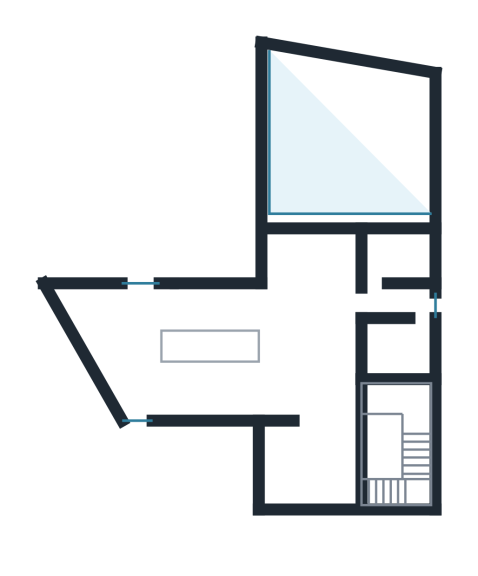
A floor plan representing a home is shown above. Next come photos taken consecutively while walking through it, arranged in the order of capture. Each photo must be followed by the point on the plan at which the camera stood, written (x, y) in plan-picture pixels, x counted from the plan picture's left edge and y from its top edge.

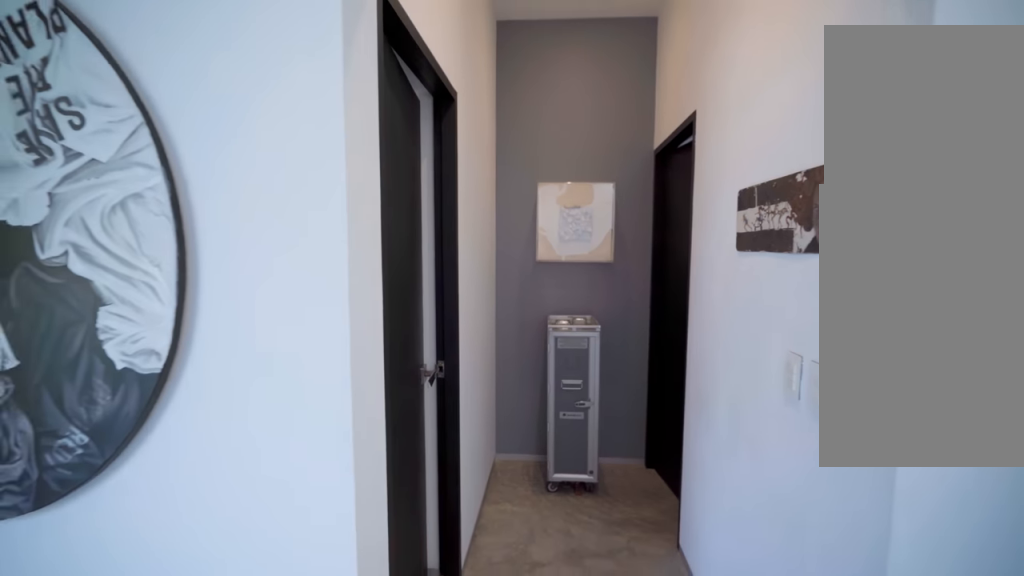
(395, 299)
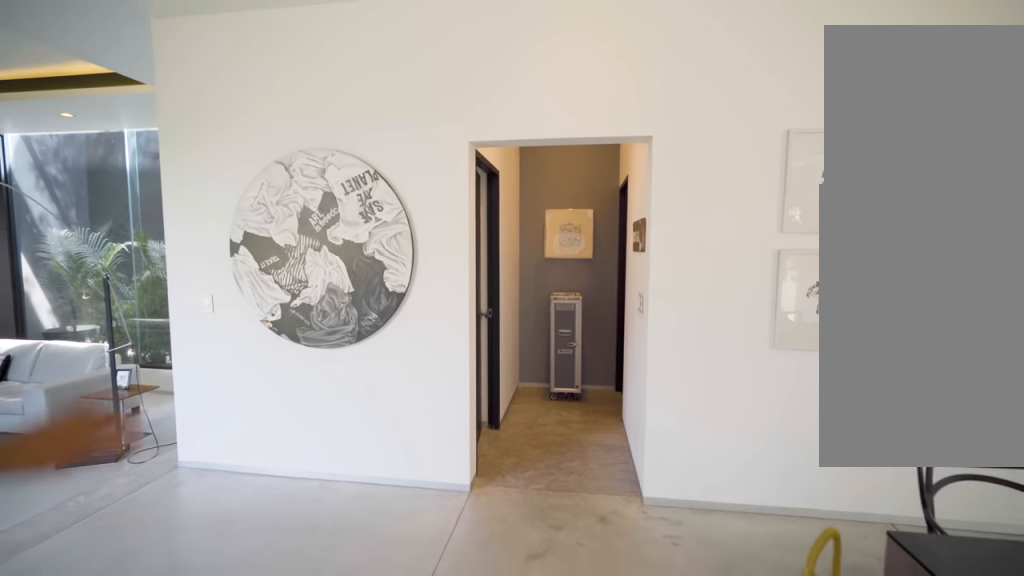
(329, 300)
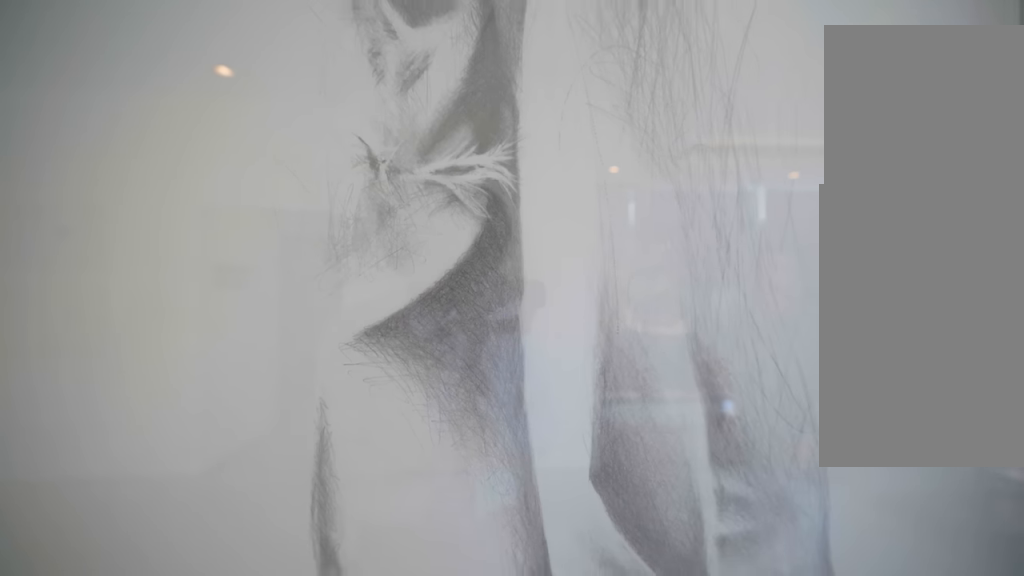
(303, 266)
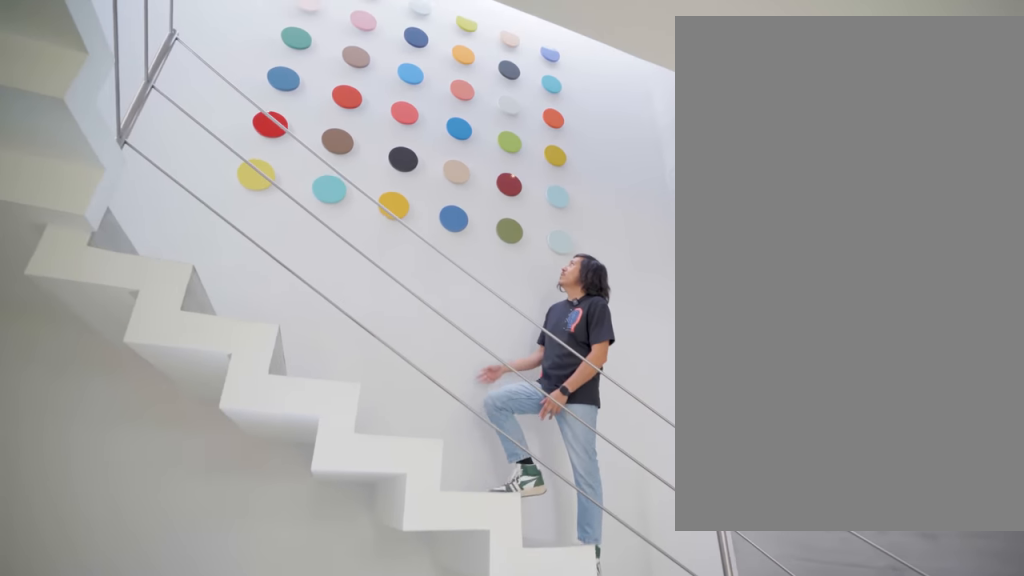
(339, 435)
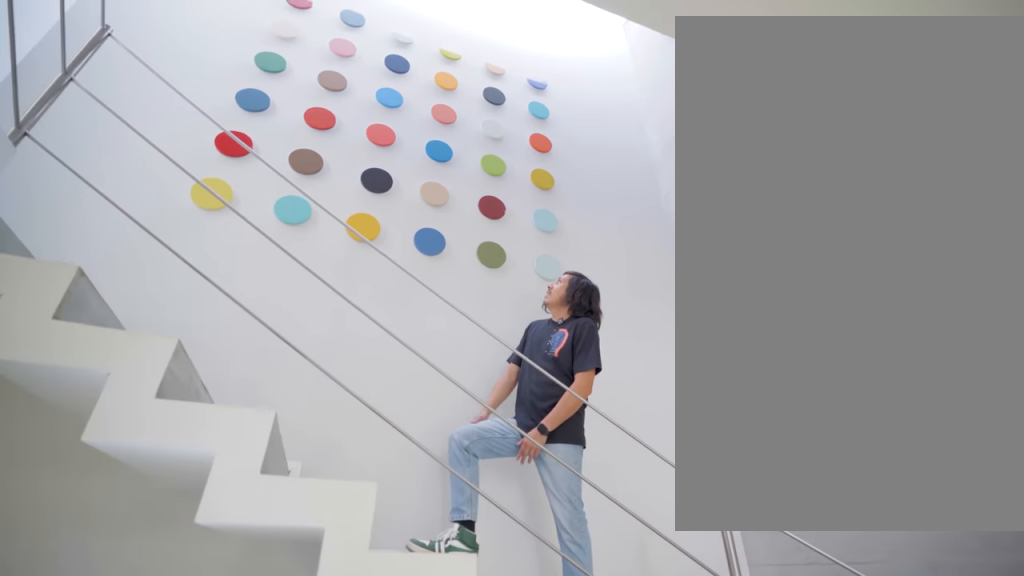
(338, 438)
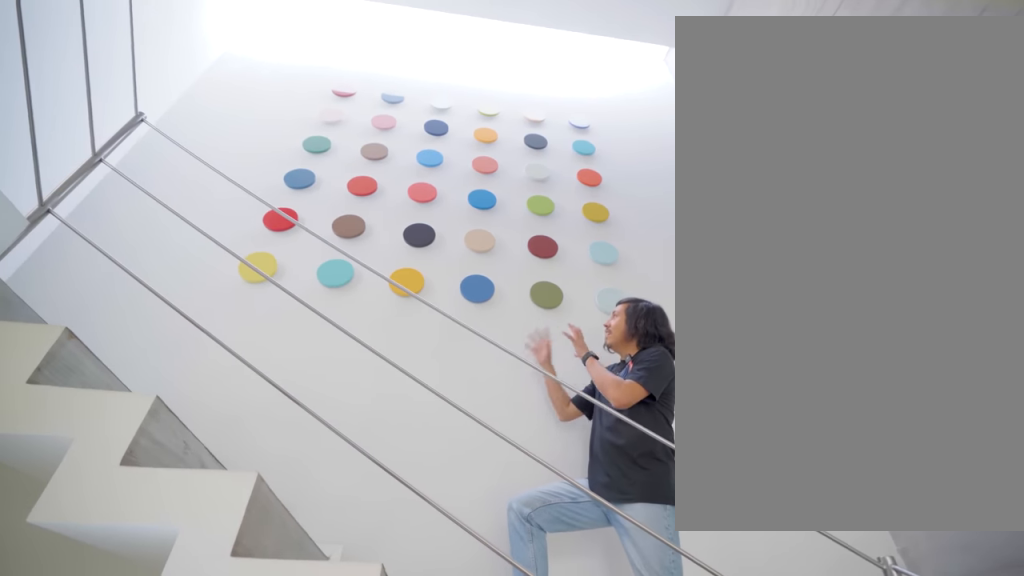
(338, 443)
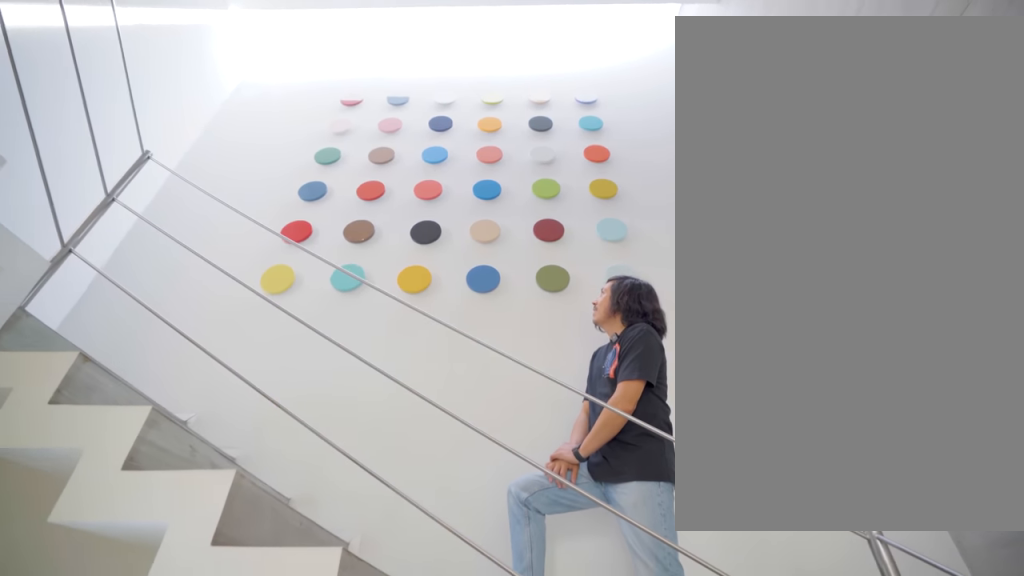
(338, 444)
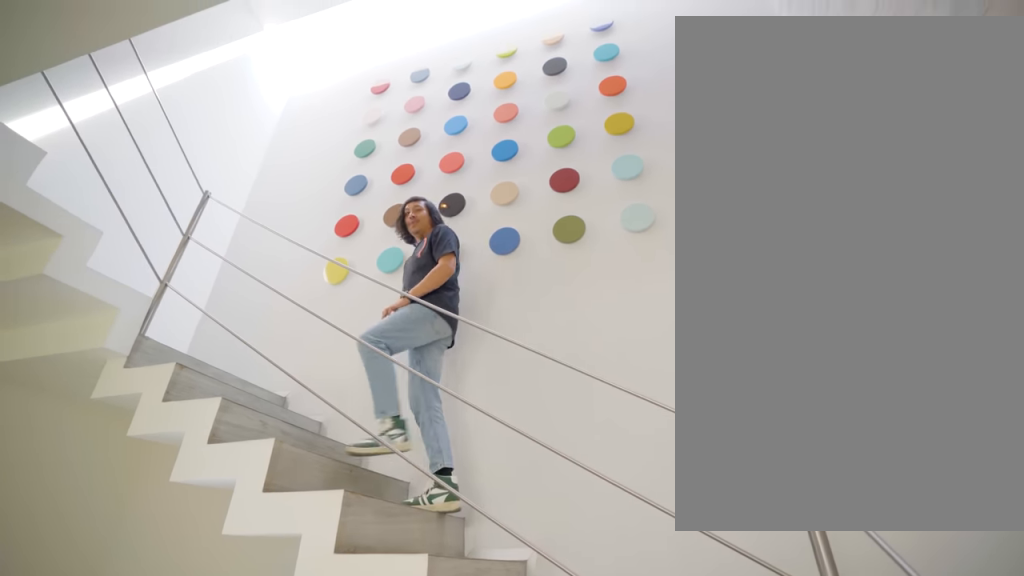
(338, 444)
